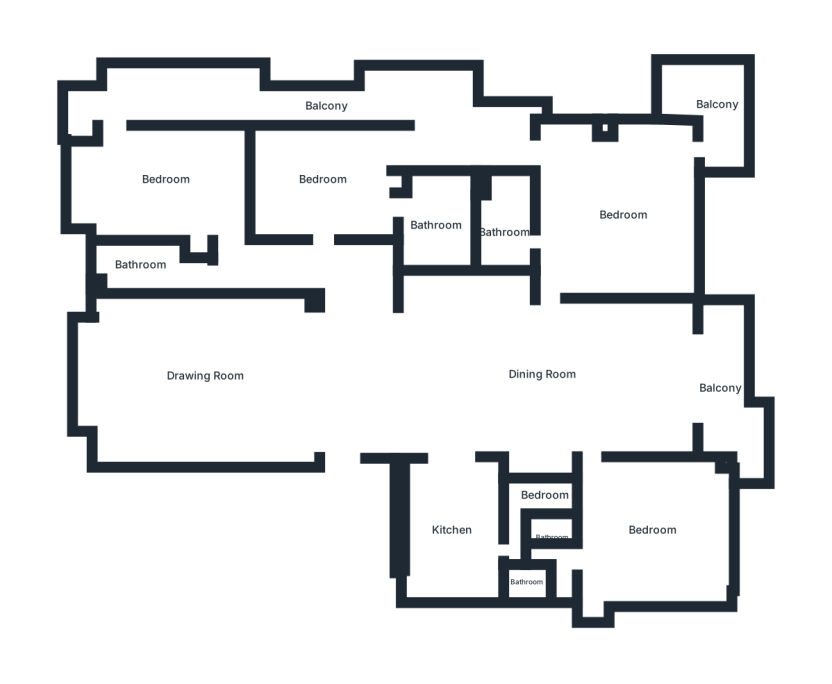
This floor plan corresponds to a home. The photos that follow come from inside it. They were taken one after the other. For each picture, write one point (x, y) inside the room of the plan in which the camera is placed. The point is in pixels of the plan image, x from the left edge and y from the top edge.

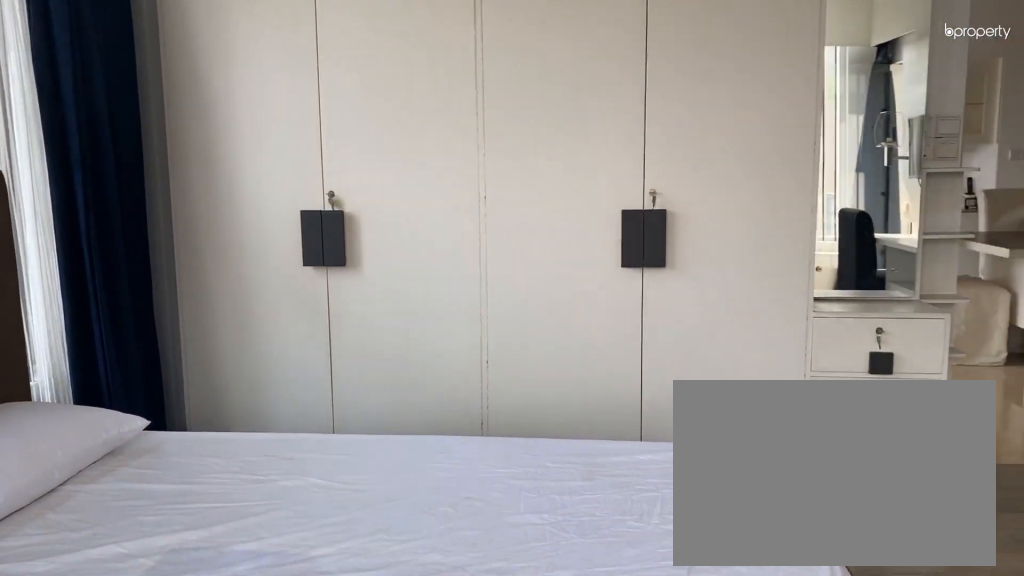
(613, 218)
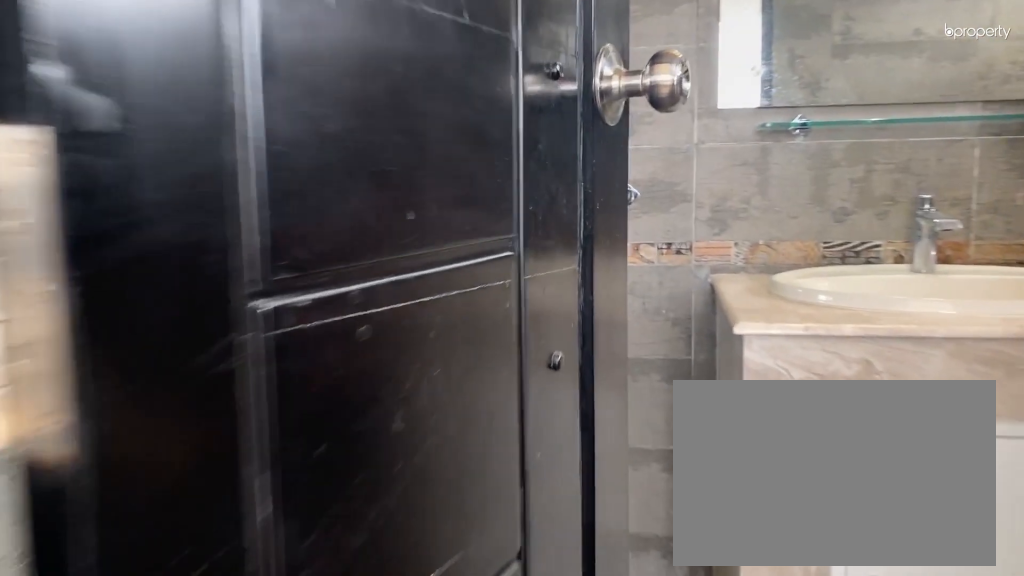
(499, 230)
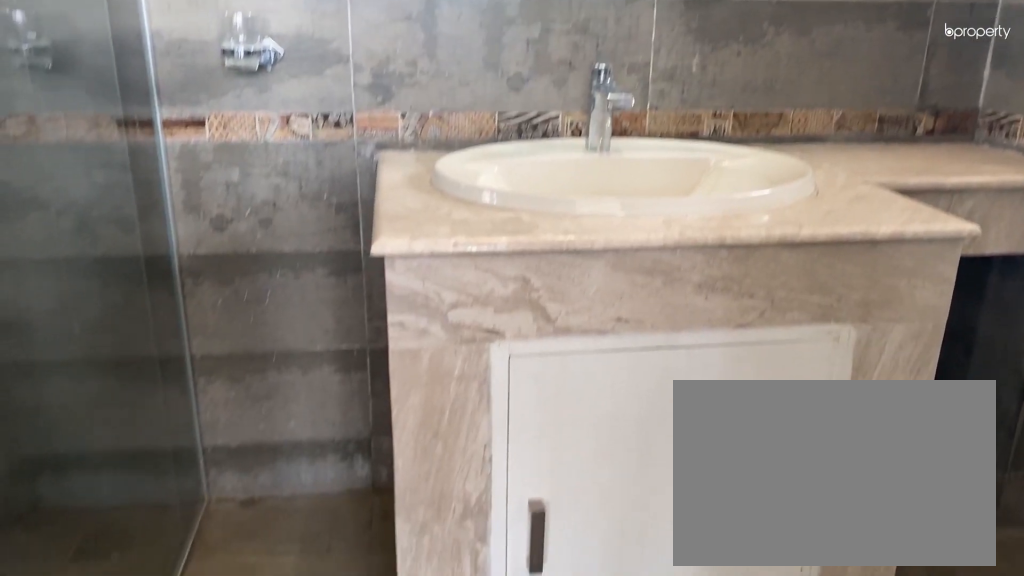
(499, 230)
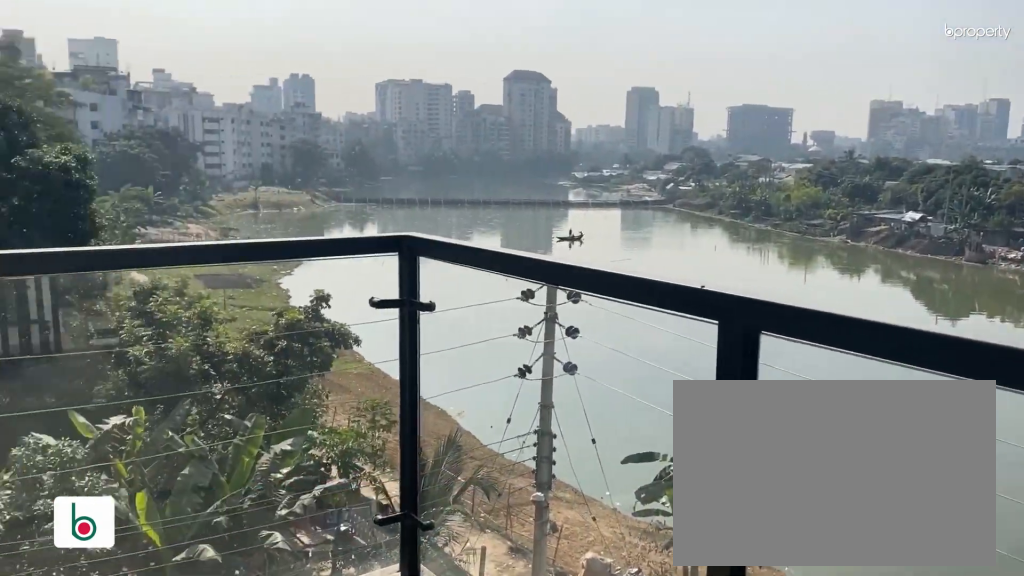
(717, 104)
